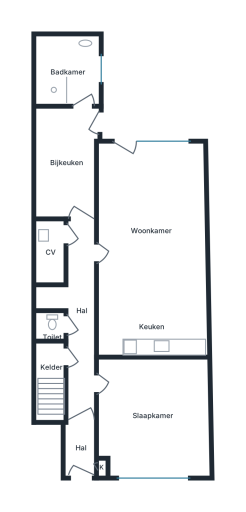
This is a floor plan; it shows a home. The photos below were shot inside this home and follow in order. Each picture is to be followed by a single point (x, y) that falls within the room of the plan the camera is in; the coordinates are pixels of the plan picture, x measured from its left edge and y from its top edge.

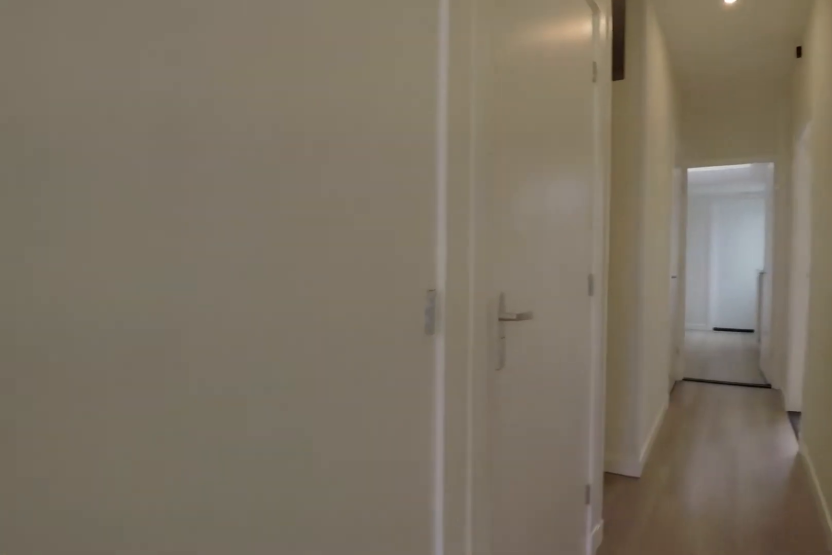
(78, 317)
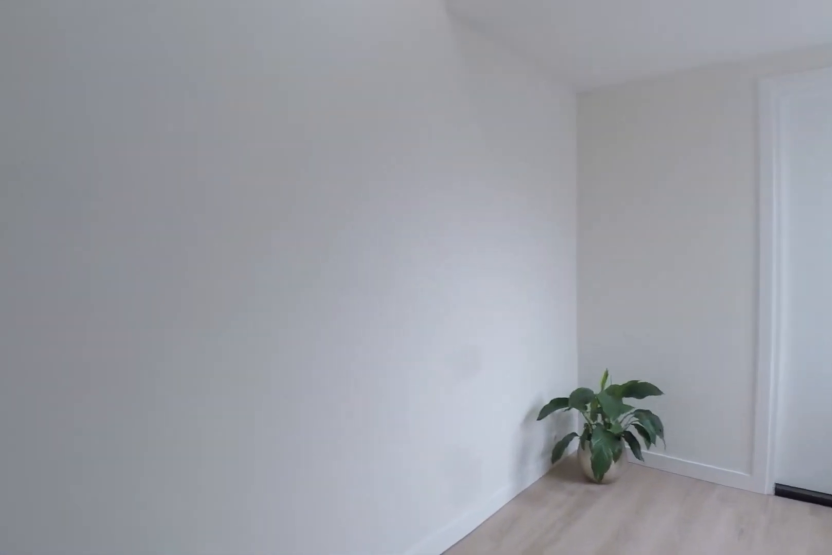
(67, 162)
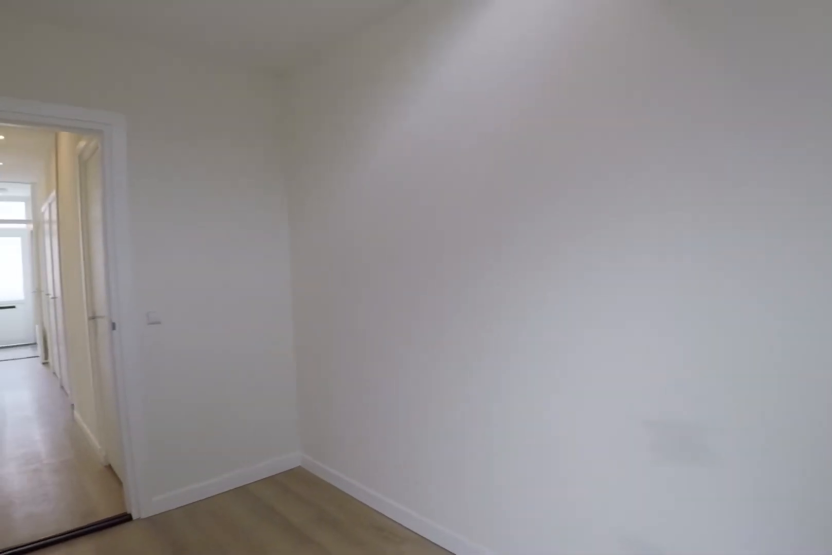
(67, 162)
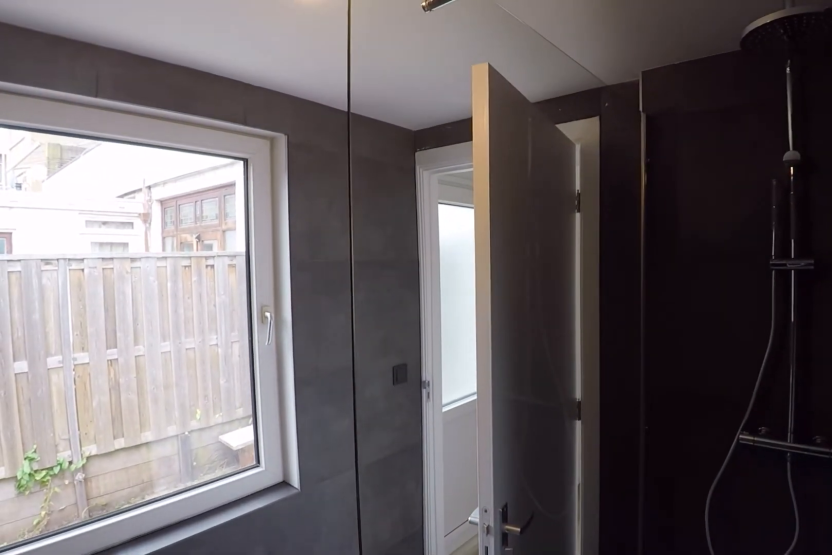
(68, 72)
